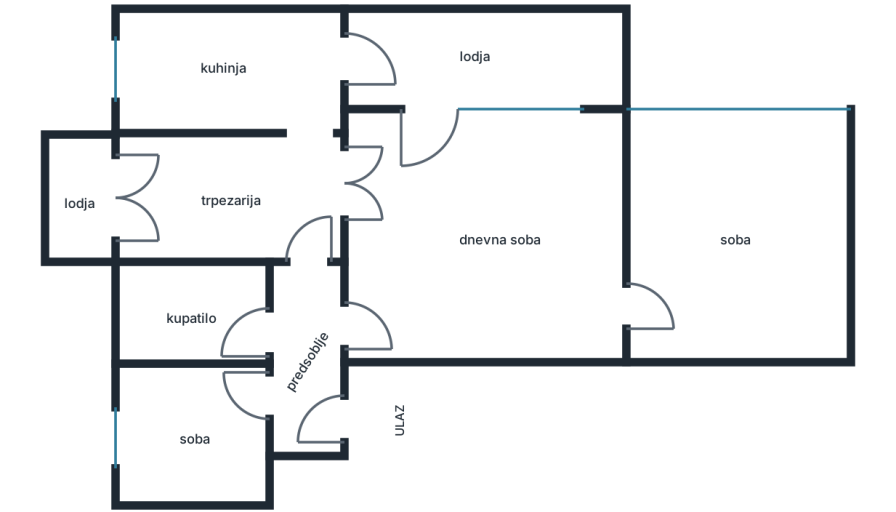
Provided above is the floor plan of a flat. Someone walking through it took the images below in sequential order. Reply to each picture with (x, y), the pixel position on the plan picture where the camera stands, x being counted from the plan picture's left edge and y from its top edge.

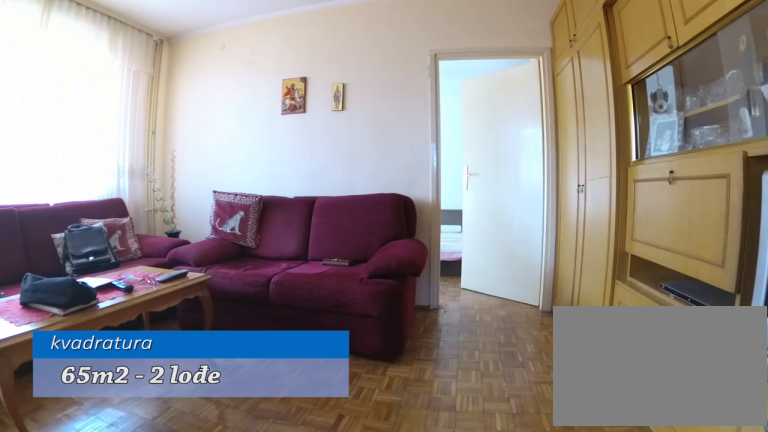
(453, 331)
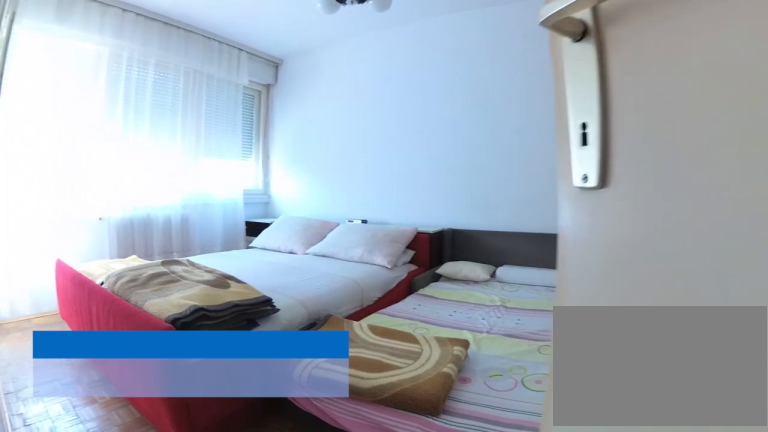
(626, 332)
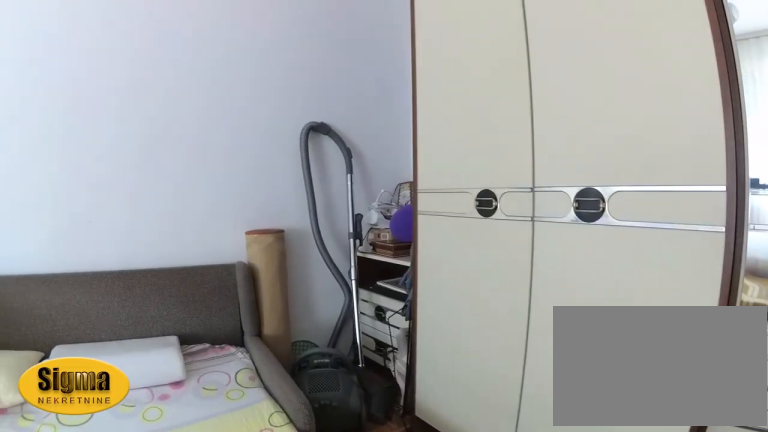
(737, 316)
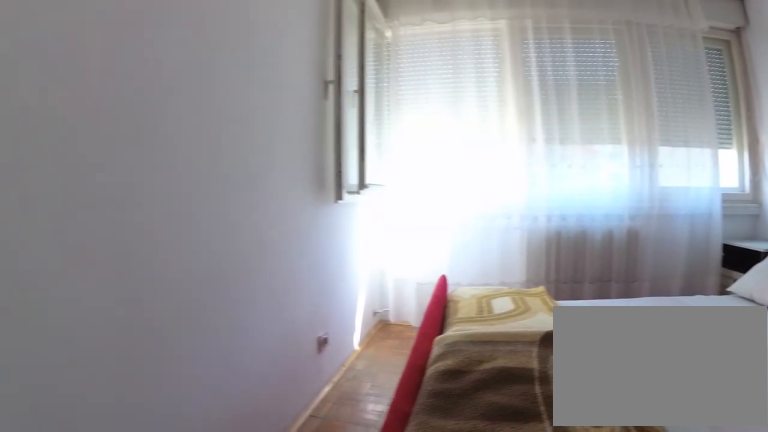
(738, 333)
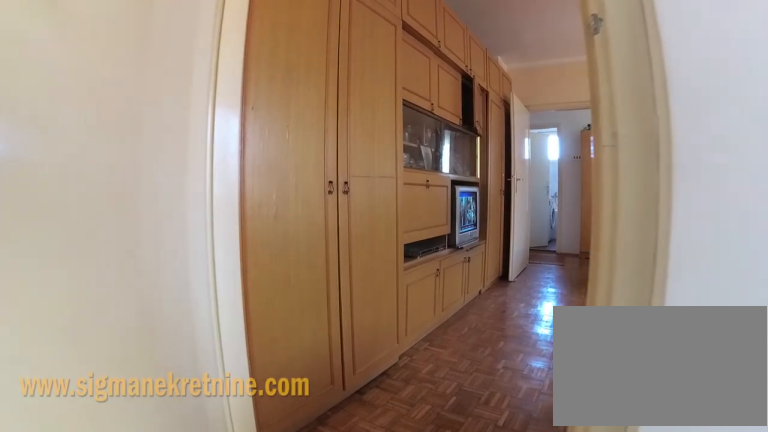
(698, 314)
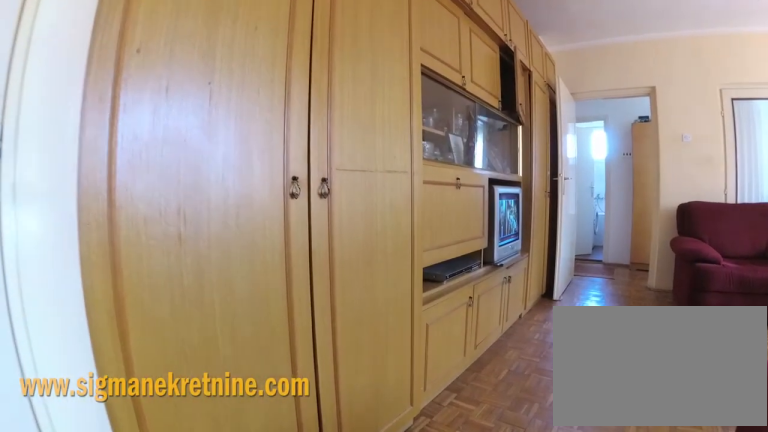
(667, 314)
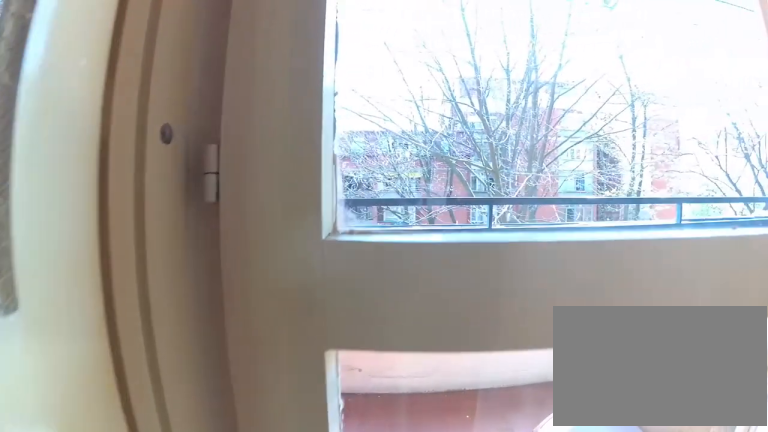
(384, 168)
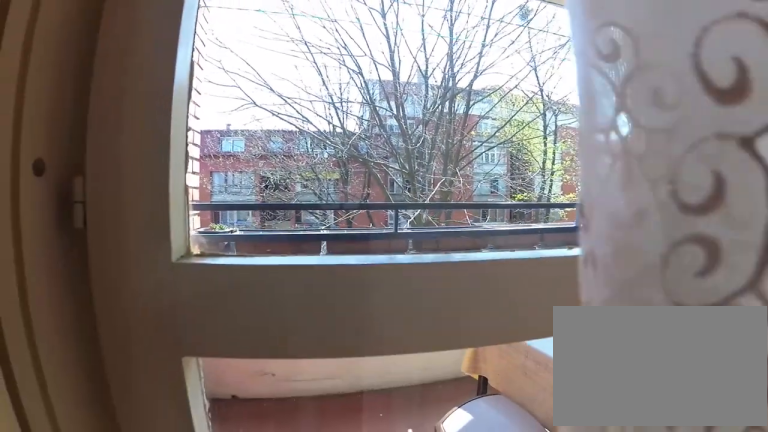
(389, 173)
